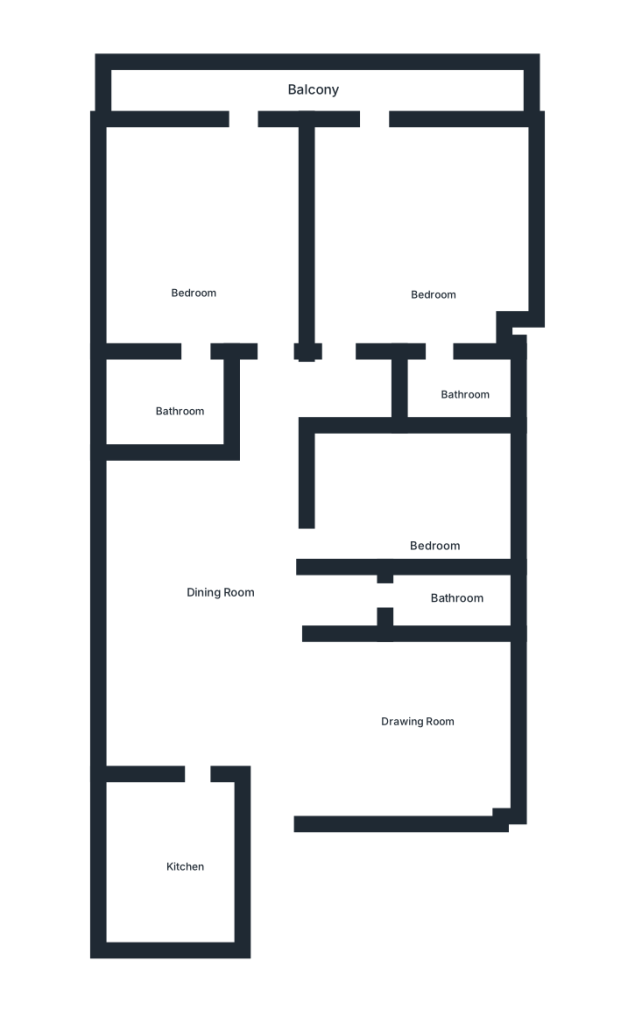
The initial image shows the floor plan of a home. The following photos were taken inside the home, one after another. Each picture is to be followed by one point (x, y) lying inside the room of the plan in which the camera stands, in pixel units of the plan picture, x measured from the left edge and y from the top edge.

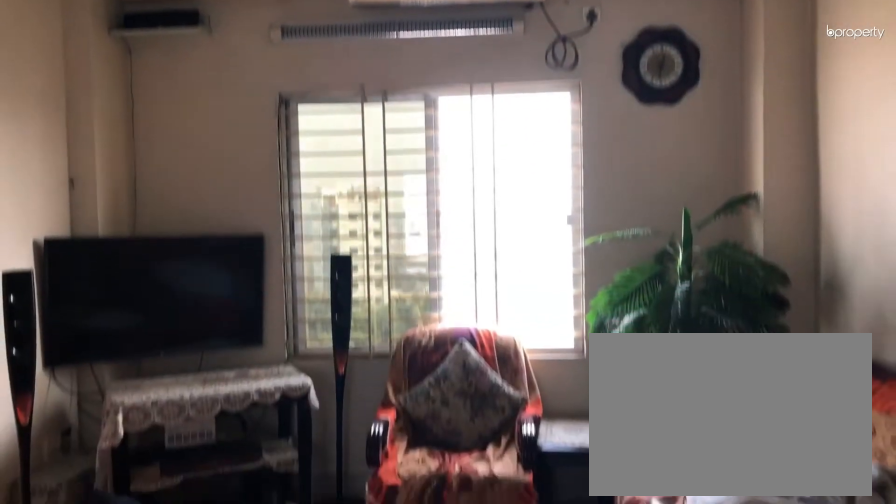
(405, 737)
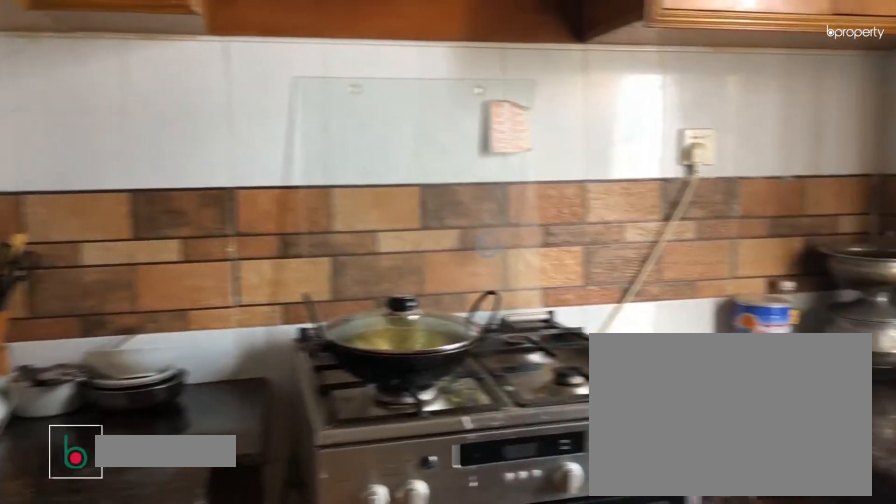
(167, 866)
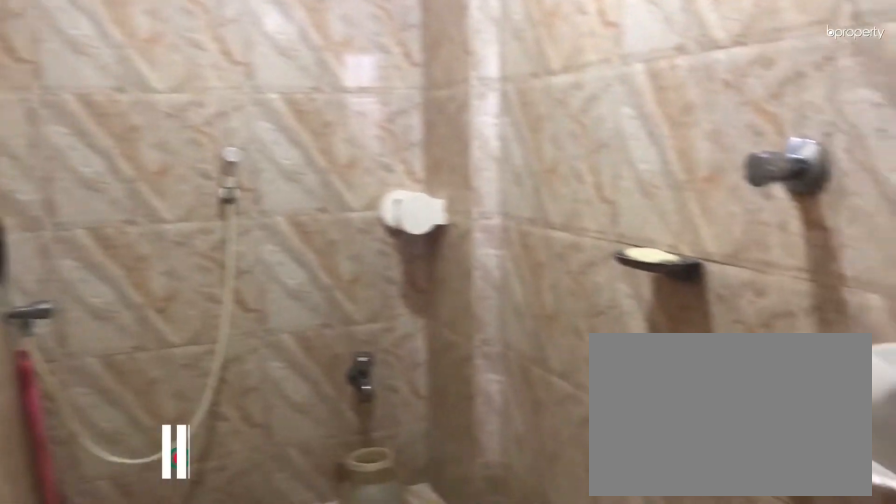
(443, 603)
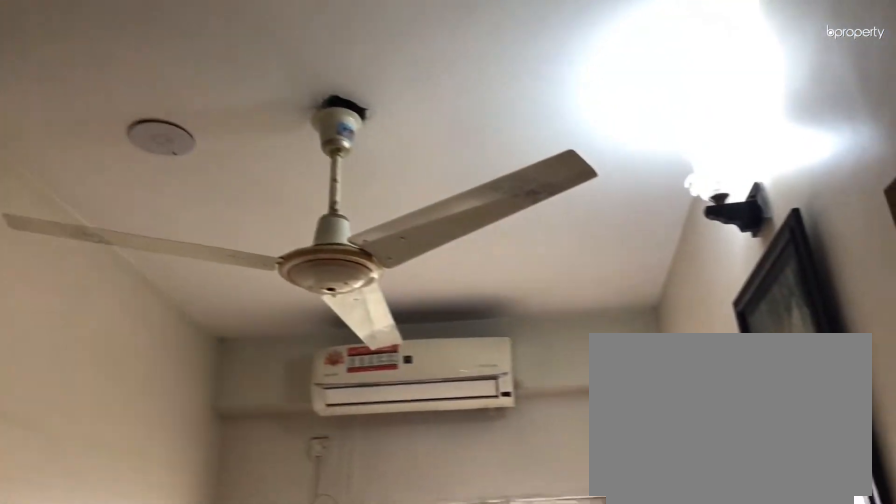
(431, 506)
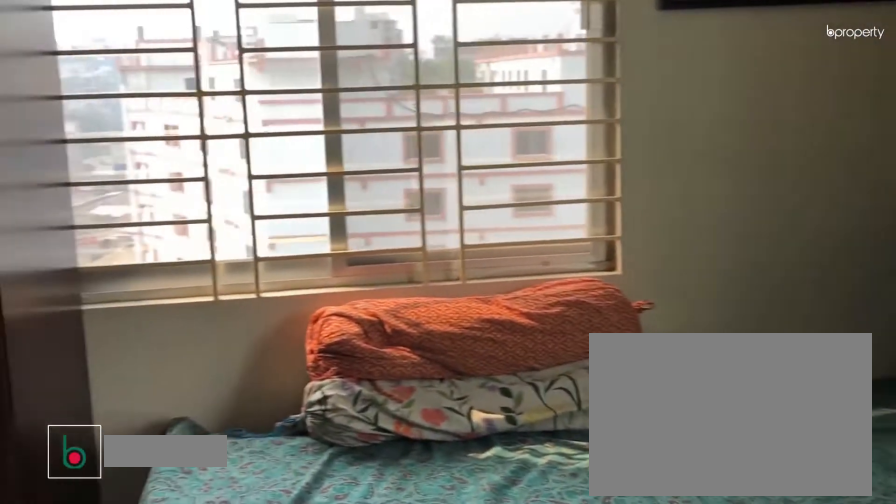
(430, 250)
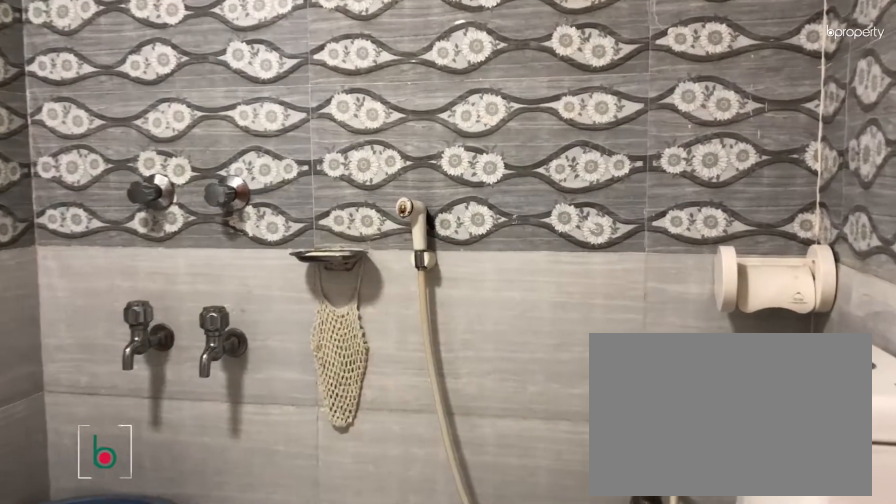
(450, 395)
